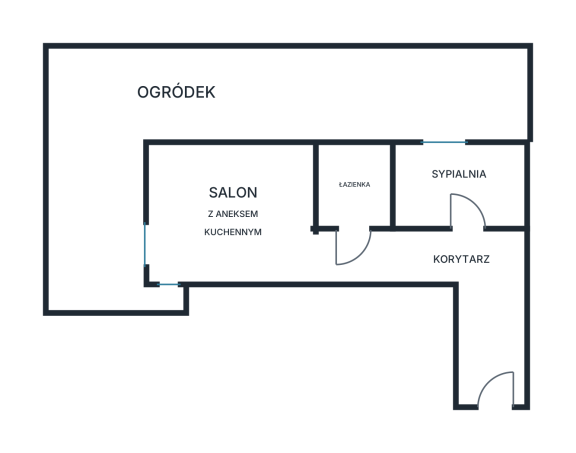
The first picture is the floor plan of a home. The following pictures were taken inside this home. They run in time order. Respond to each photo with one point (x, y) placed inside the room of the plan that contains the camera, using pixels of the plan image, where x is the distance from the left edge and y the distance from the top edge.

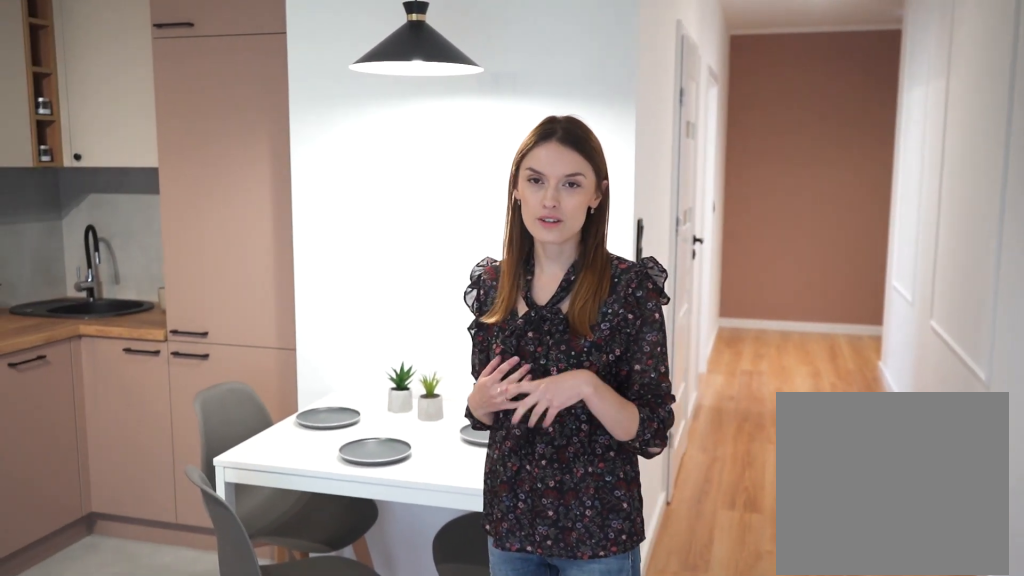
(230, 213)
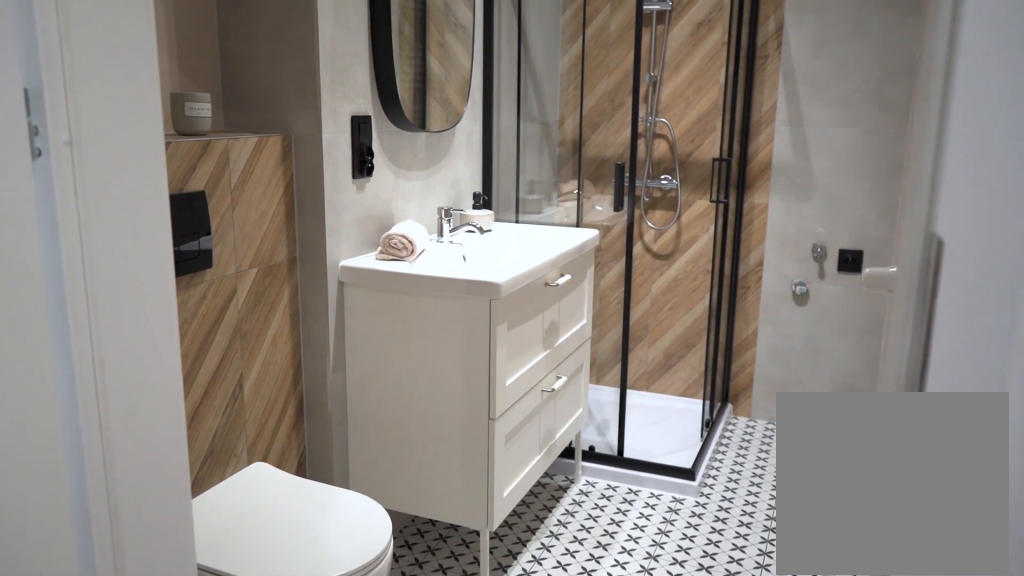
(353, 185)
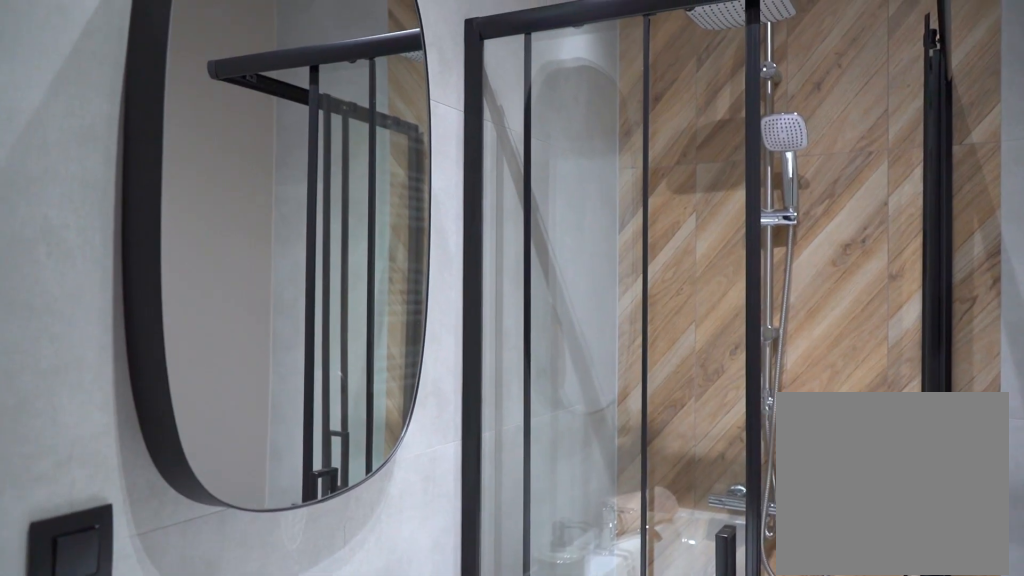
(355, 185)
